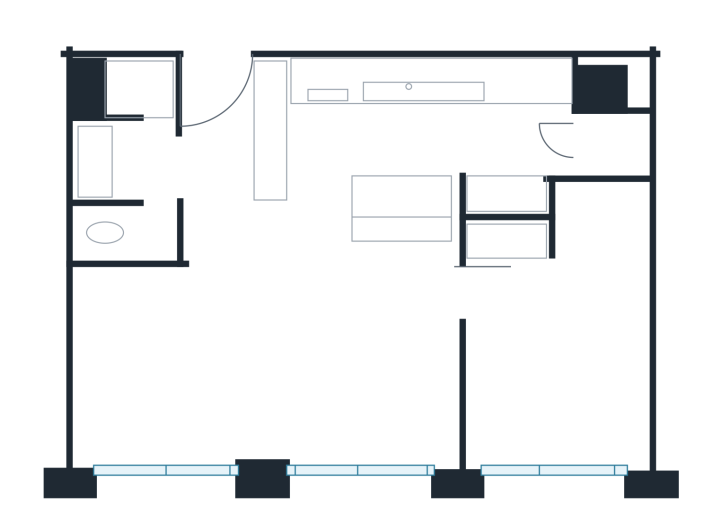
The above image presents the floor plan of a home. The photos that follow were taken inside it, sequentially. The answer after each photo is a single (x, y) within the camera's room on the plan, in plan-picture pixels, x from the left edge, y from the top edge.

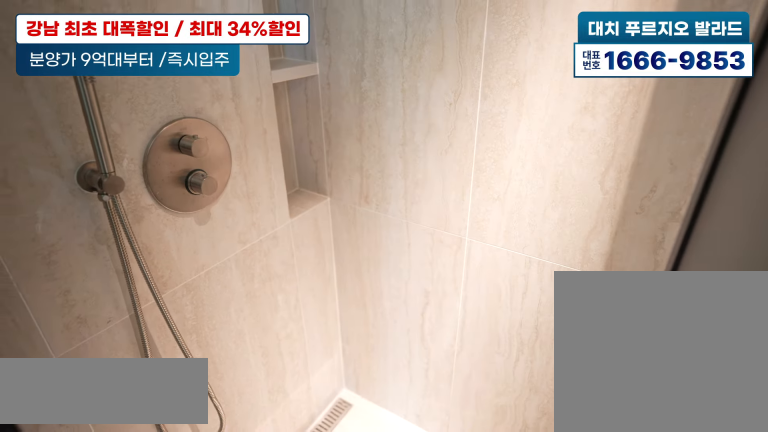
(140, 148)
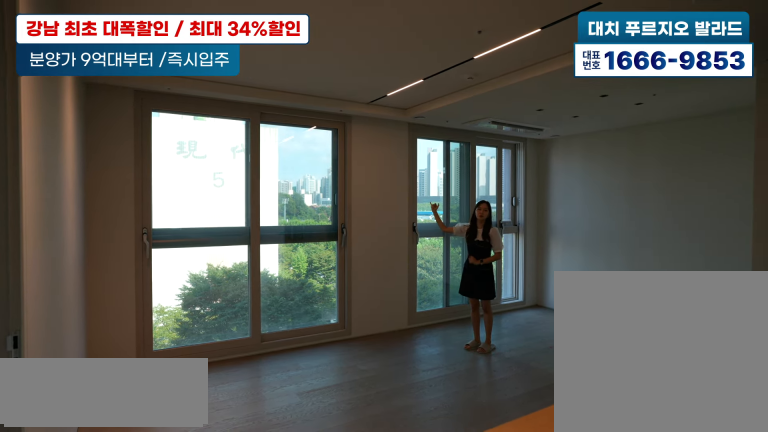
(237, 338)
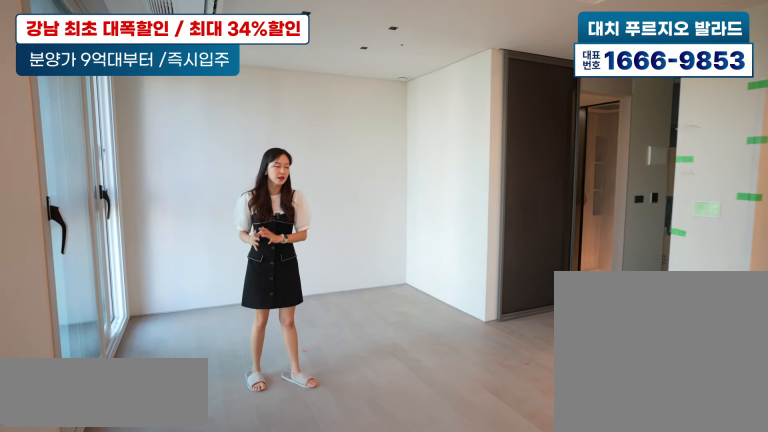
(238, 338)
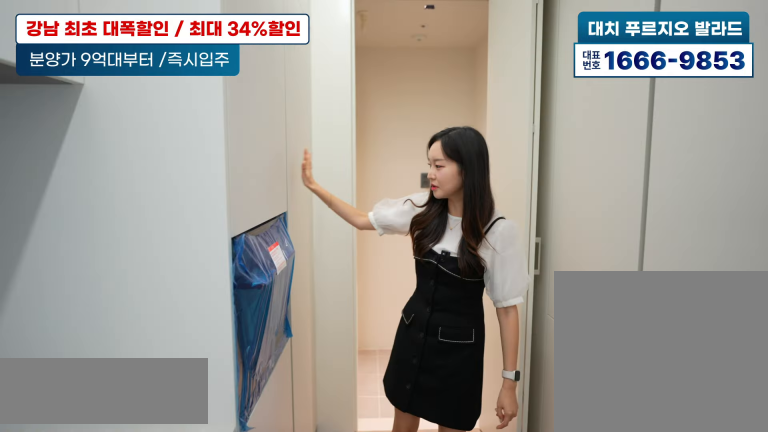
(447, 129)
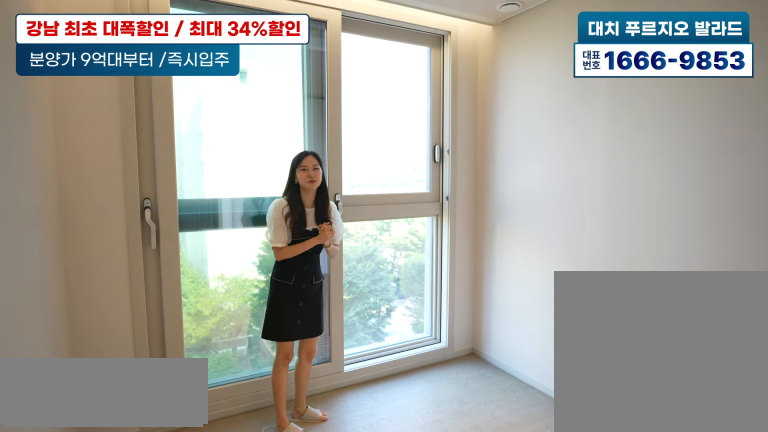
(550, 355)
